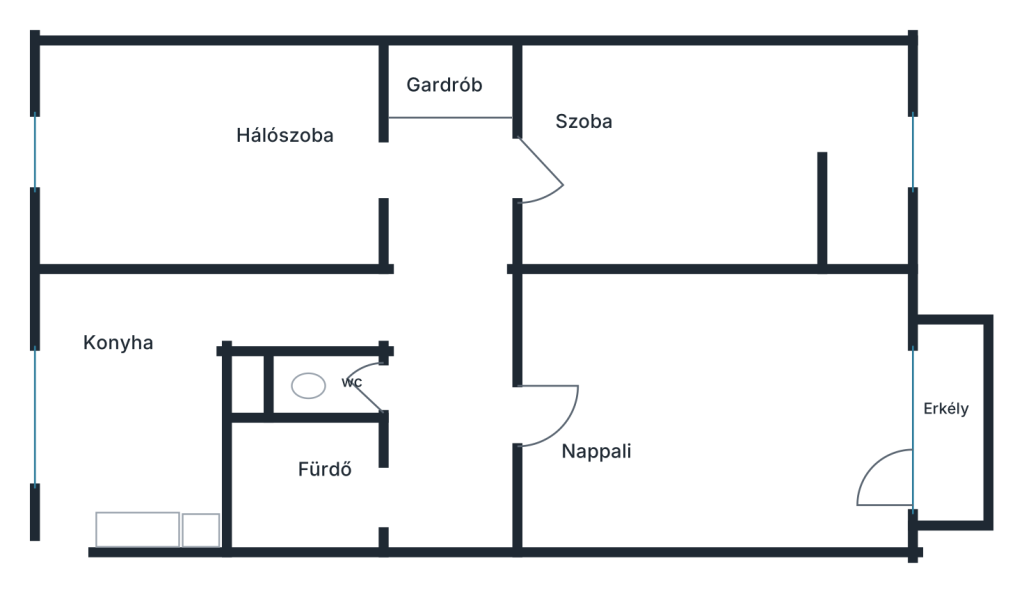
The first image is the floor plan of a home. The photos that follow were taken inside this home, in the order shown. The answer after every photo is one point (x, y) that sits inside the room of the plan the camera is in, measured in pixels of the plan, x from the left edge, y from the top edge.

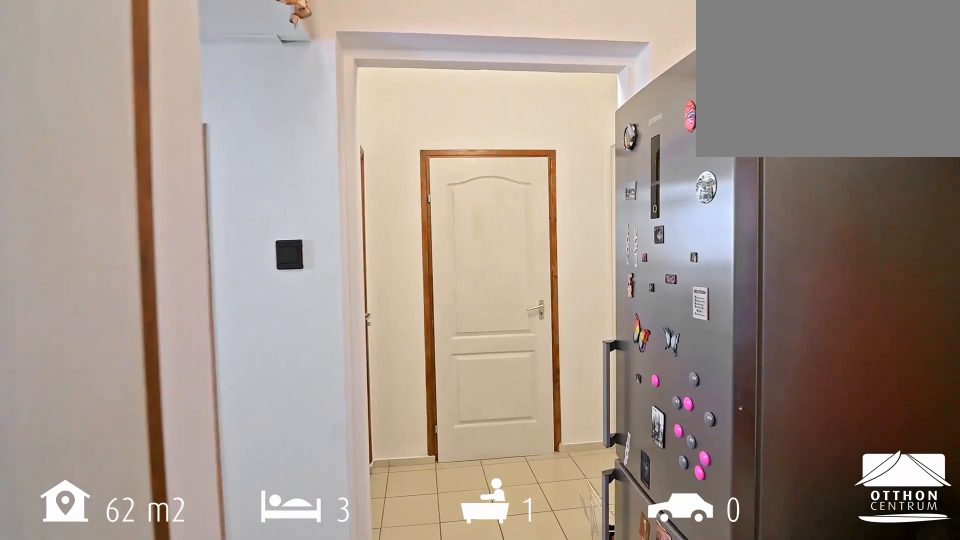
(449, 157)
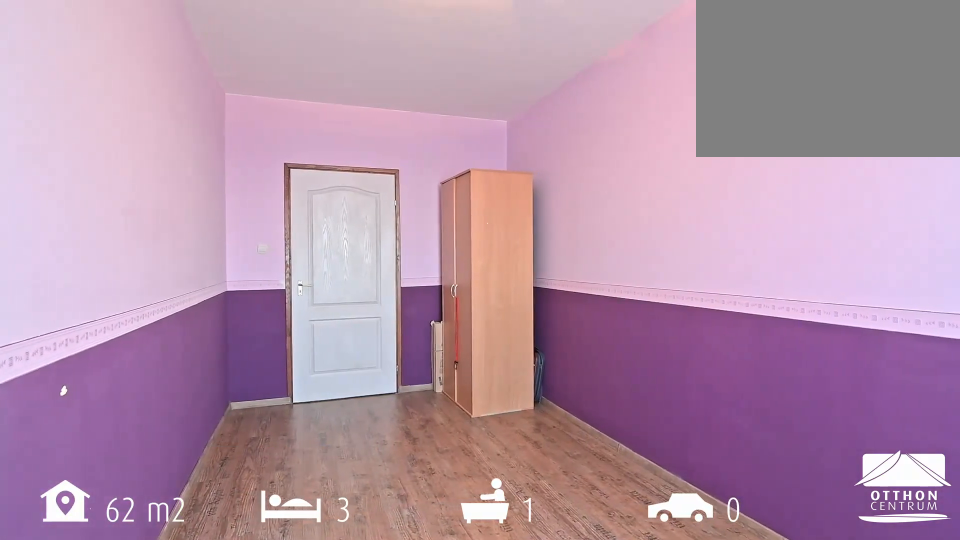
(704, 157)
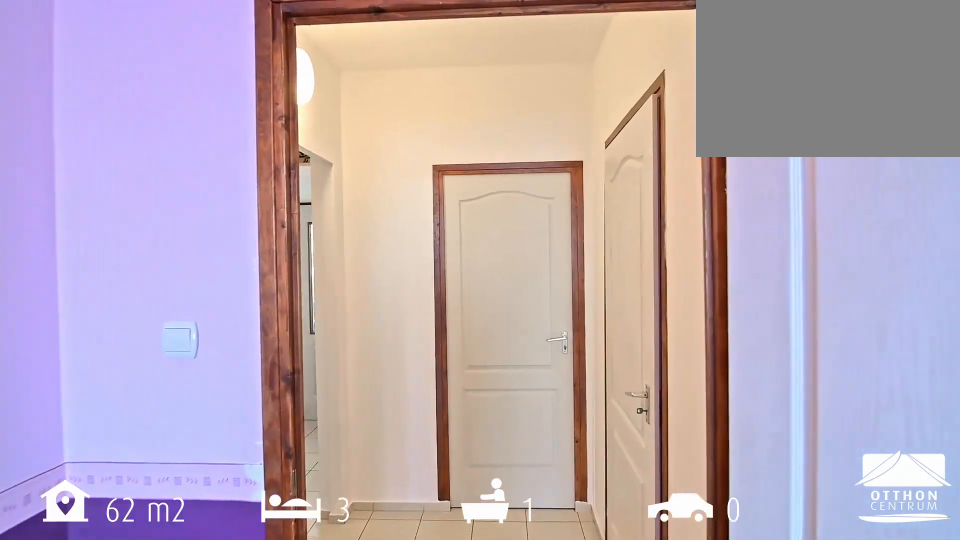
(705, 156)
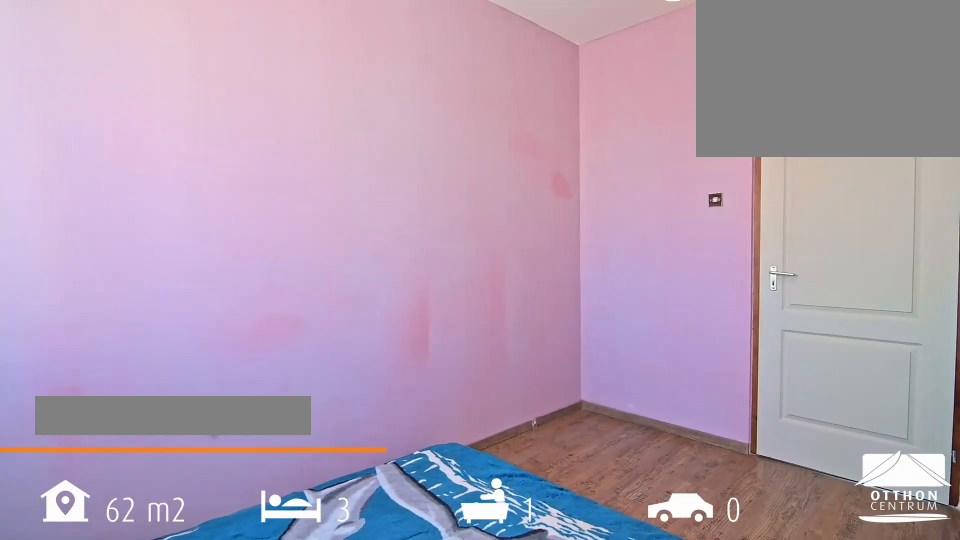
(204, 157)
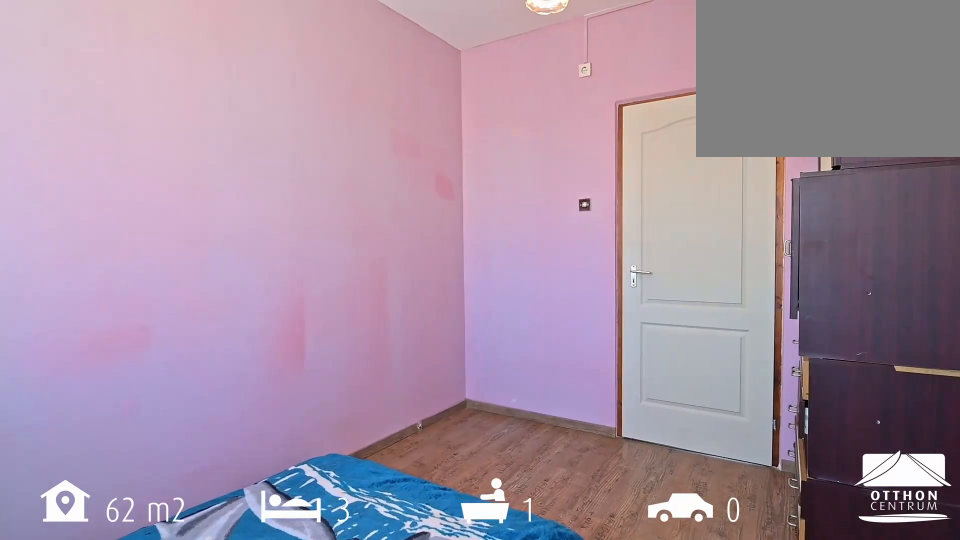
(204, 157)
